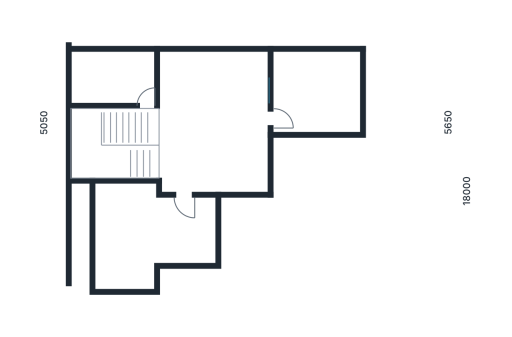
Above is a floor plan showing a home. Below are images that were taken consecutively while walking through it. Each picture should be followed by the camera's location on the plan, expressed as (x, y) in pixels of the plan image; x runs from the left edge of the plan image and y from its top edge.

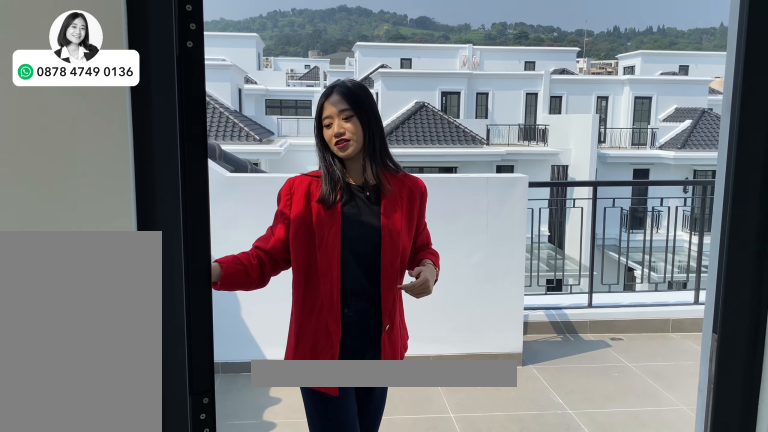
(139, 232)
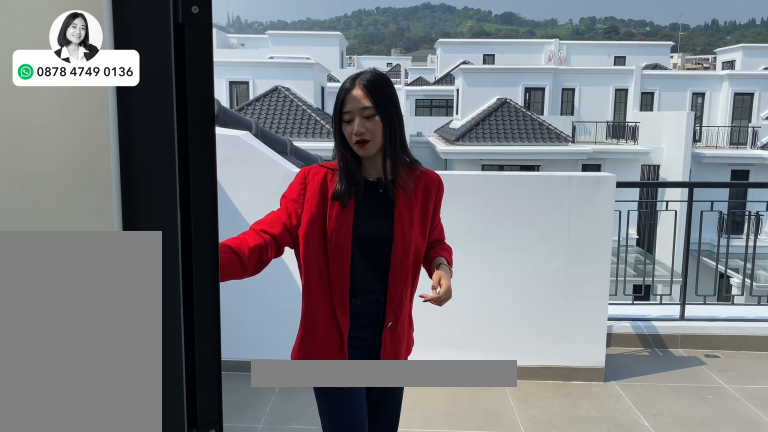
(139, 232)
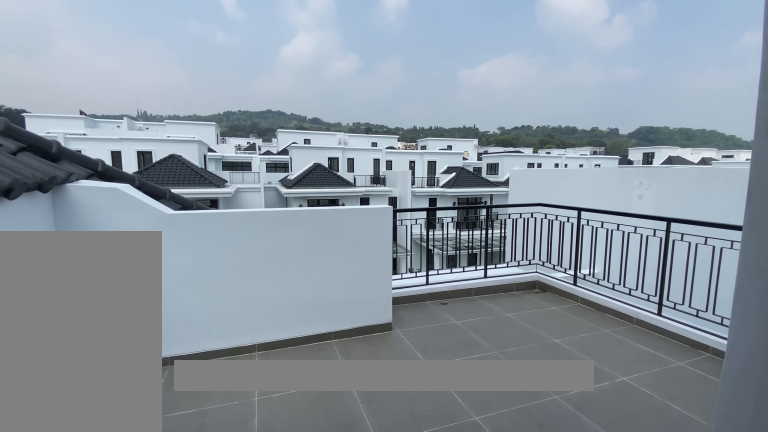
(139, 232)
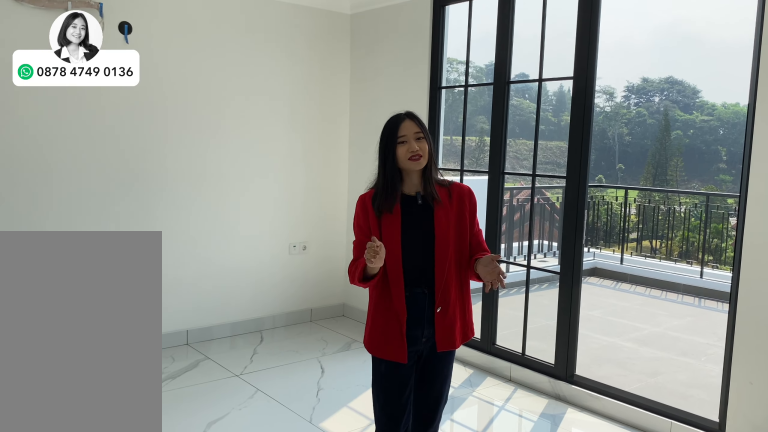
(207, 93)
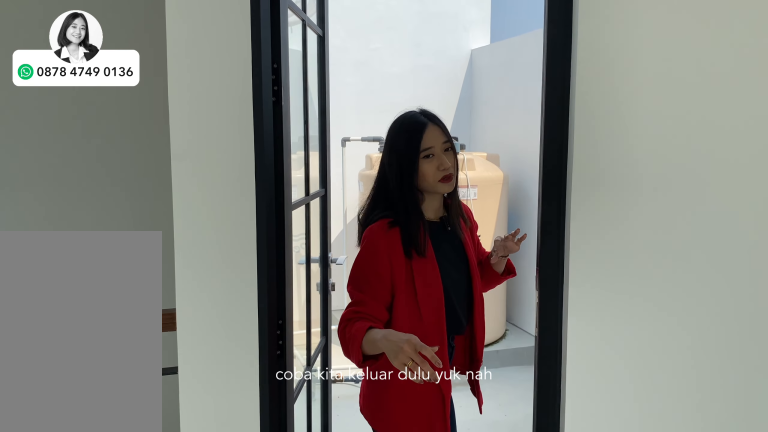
(210, 120)
